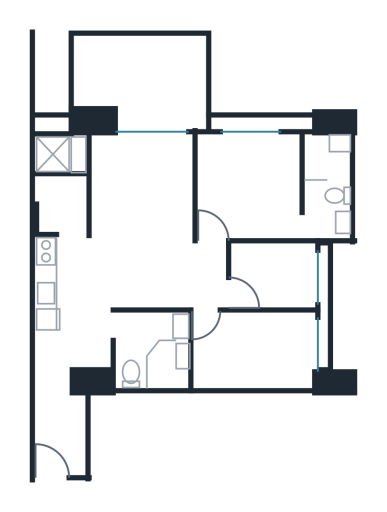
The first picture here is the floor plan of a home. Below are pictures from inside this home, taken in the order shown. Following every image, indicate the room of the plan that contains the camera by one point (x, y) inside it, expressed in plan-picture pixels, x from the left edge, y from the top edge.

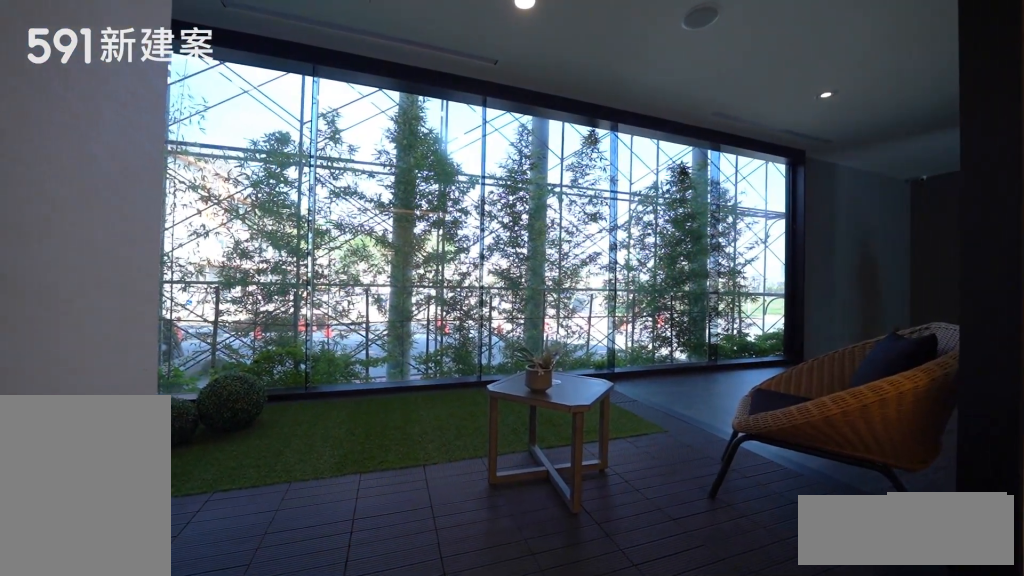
(138, 79)
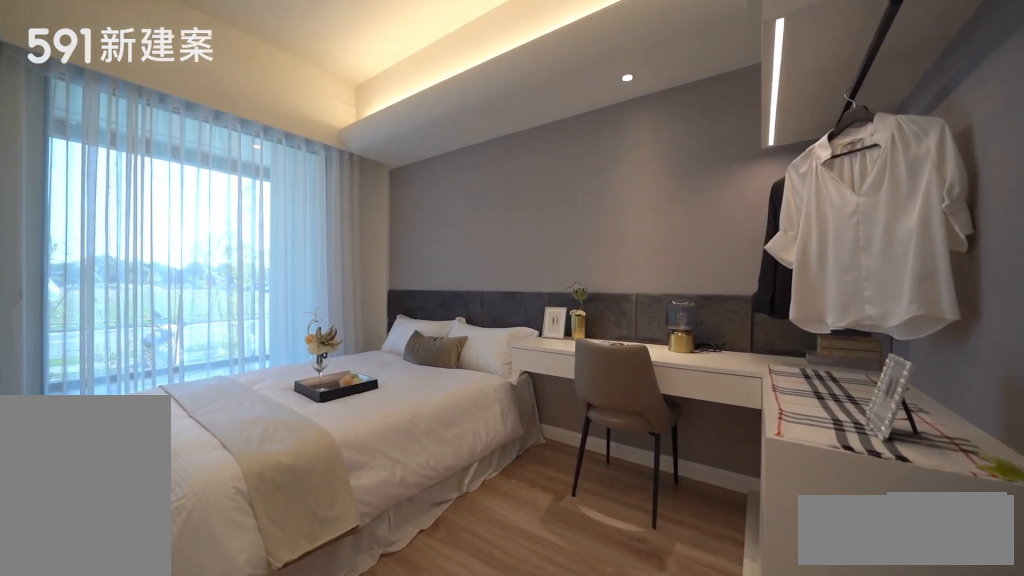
(256, 350)
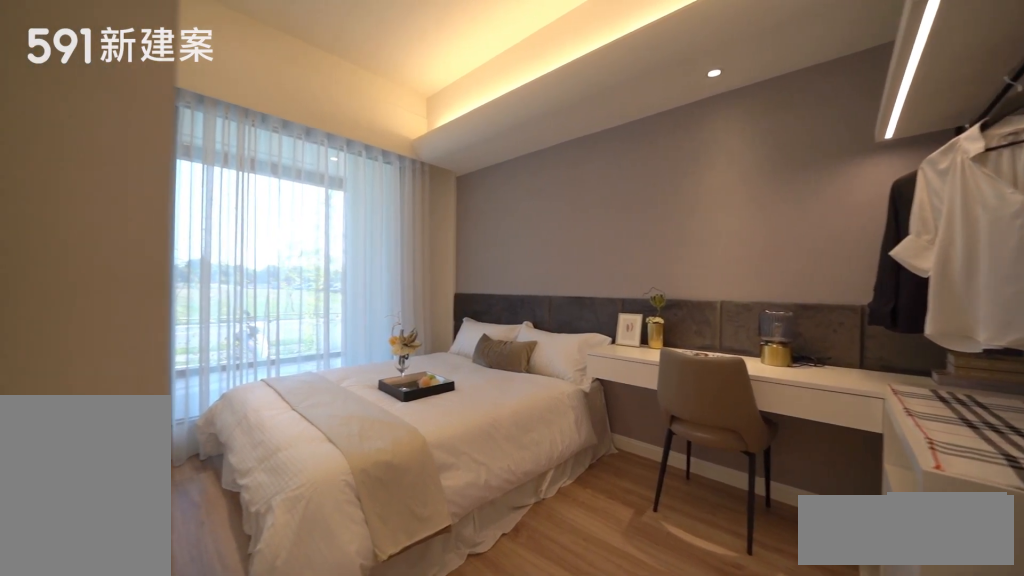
(256, 350)
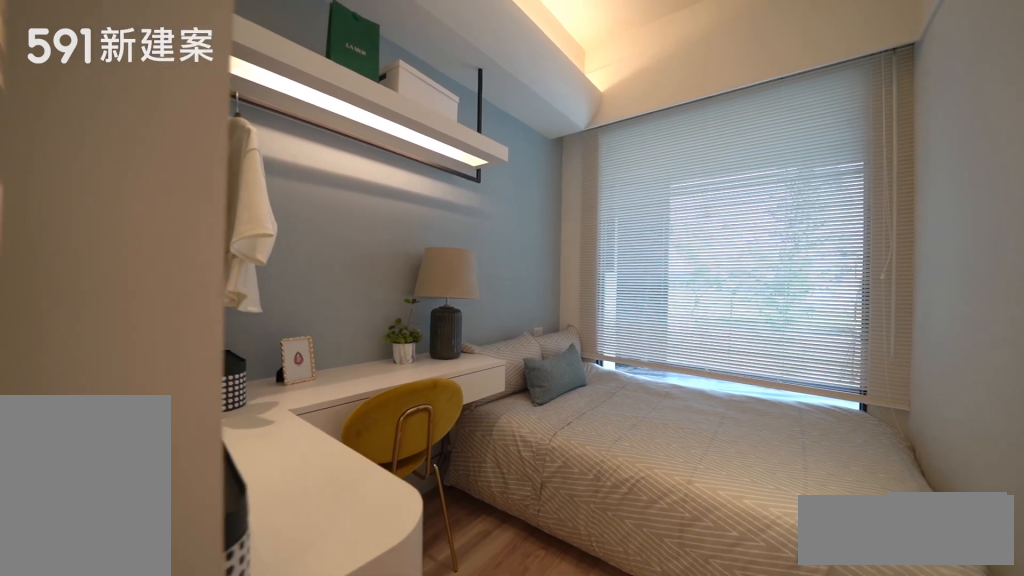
(270, 274)
